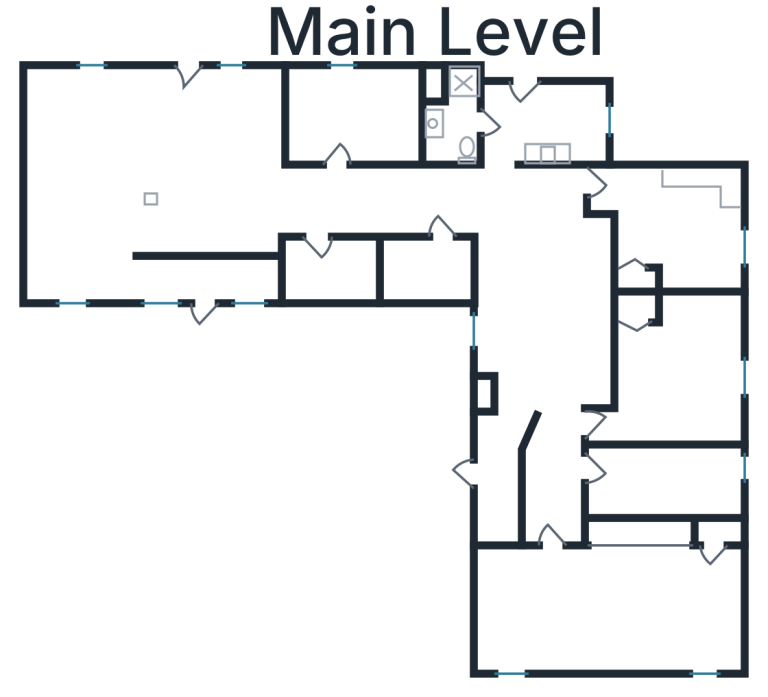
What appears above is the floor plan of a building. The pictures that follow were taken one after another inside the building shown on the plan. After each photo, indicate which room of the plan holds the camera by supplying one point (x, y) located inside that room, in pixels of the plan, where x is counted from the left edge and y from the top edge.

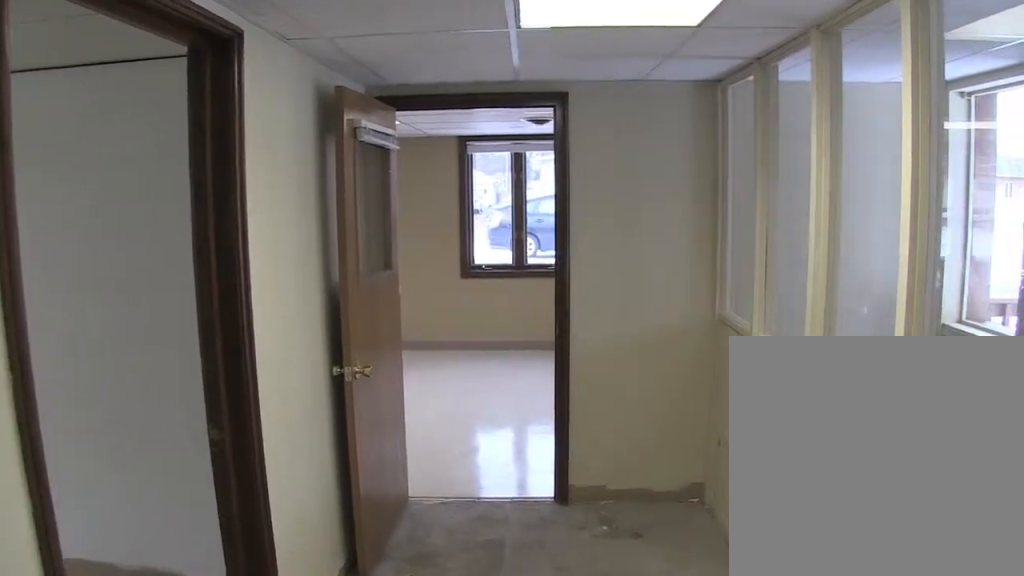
(555, 480)
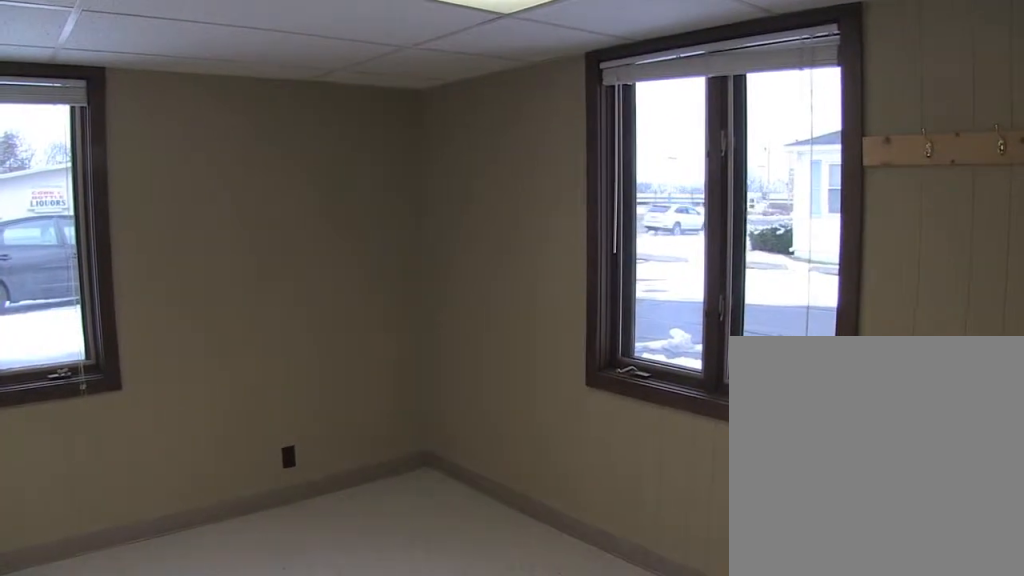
(604, 607)
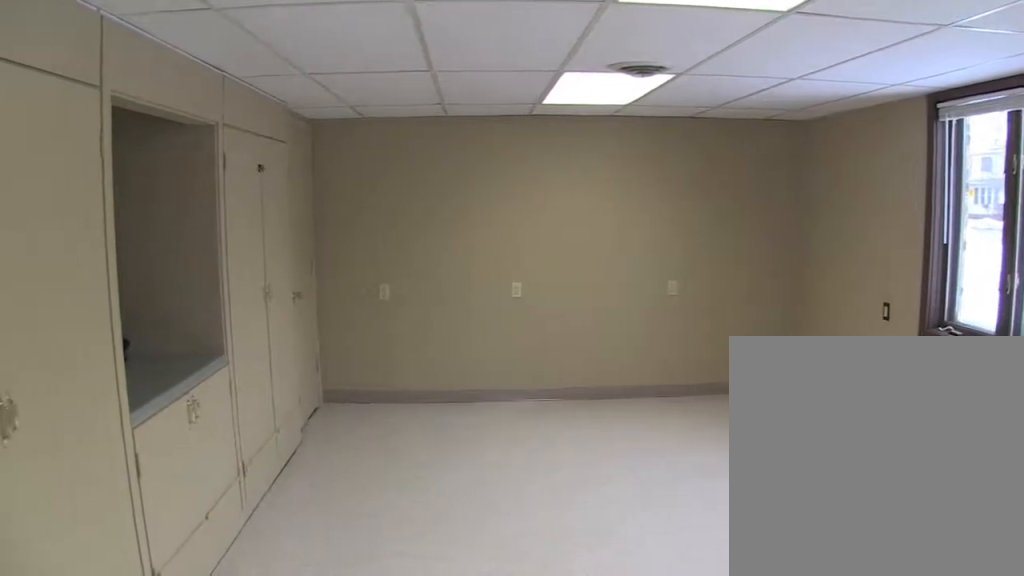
(604, 607)
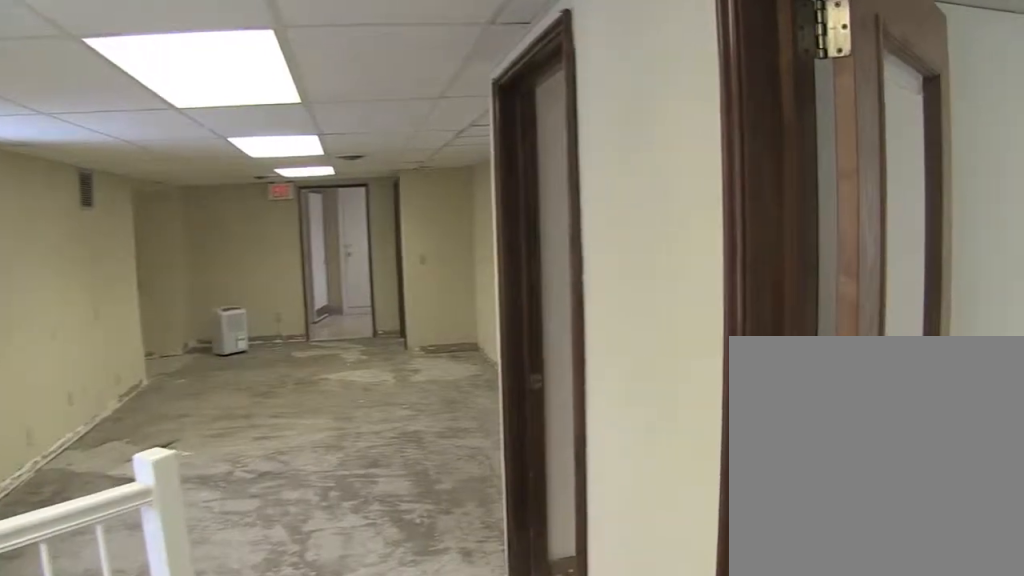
(555, 481)
